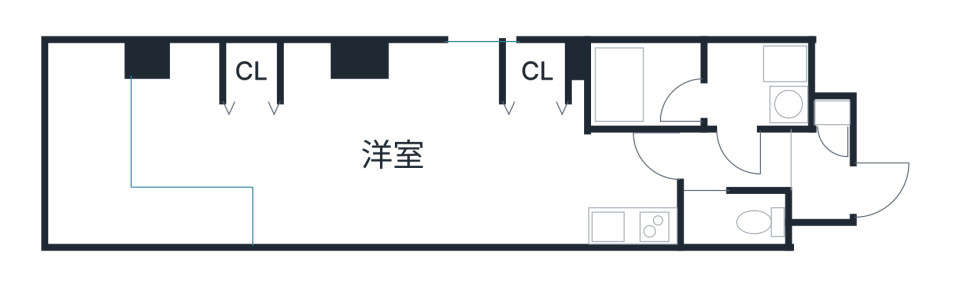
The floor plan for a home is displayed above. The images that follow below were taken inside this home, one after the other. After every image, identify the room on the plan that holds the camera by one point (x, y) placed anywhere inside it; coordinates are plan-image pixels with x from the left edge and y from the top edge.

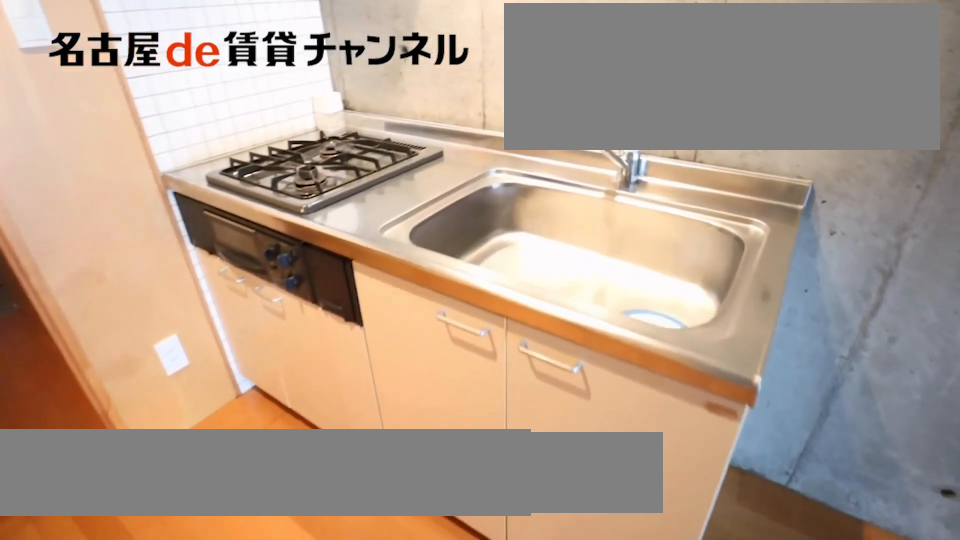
(634, 222)
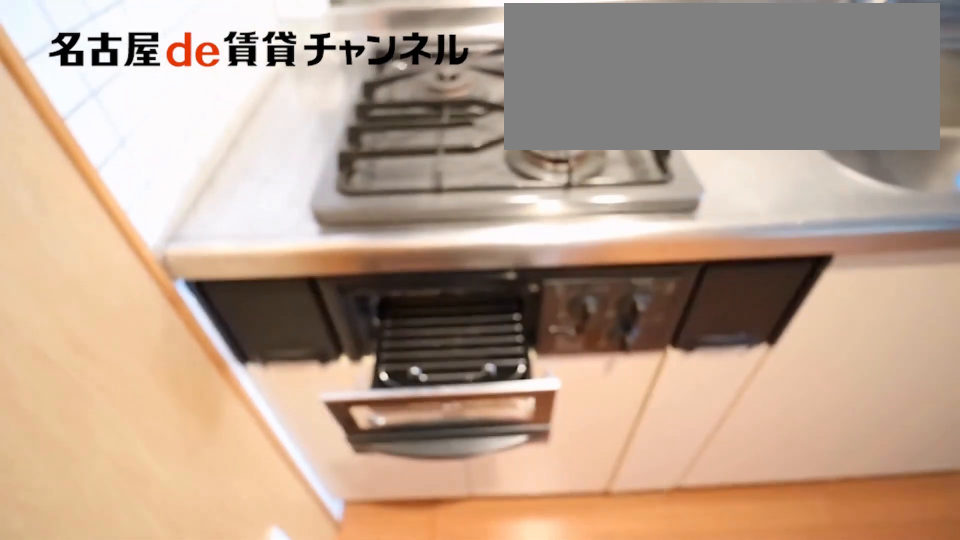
(634, 222)
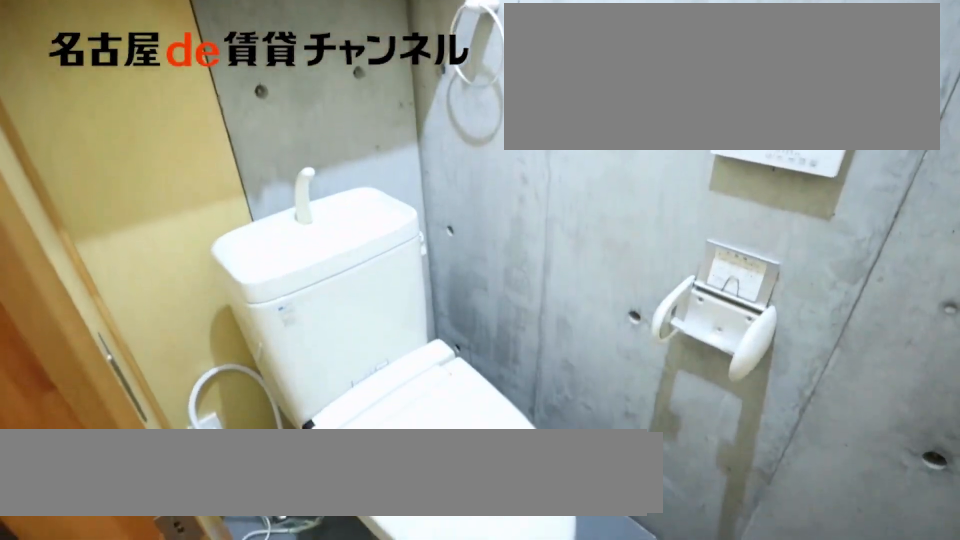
(735, 220)
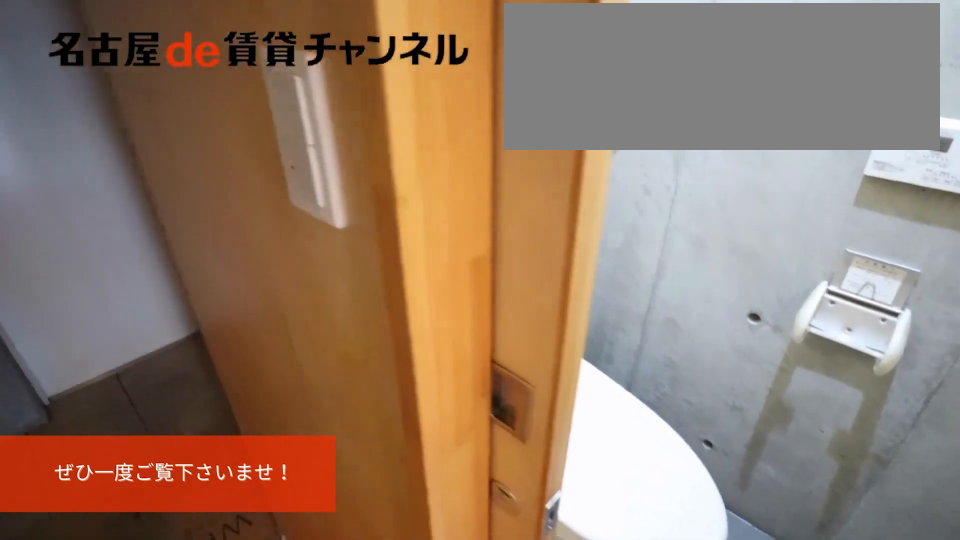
(822, 176)
